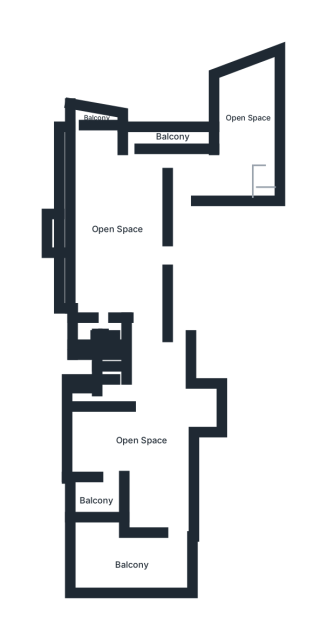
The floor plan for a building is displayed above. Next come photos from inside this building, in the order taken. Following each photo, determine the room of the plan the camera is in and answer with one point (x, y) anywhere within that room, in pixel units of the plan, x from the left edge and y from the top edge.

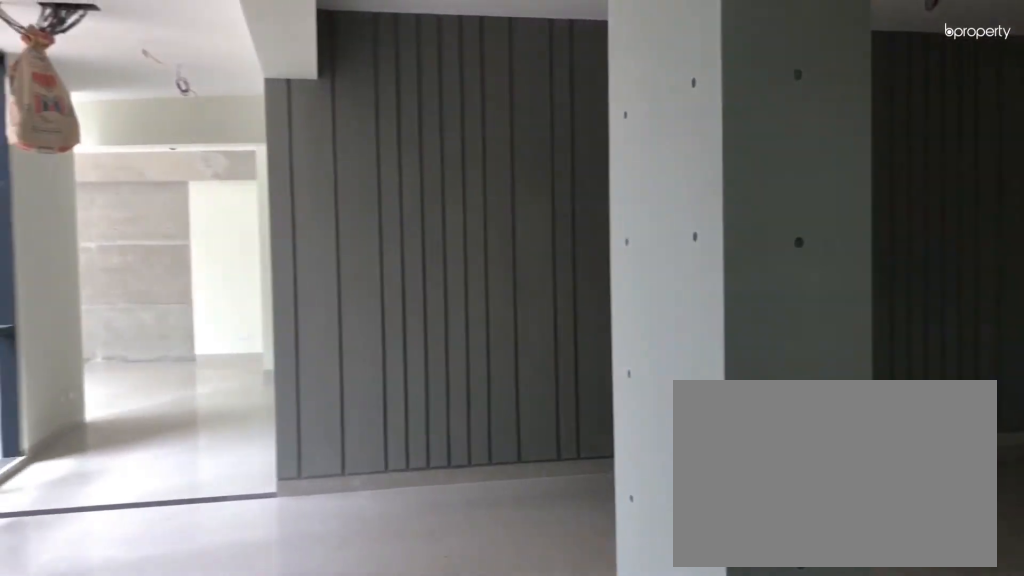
(122, 235)
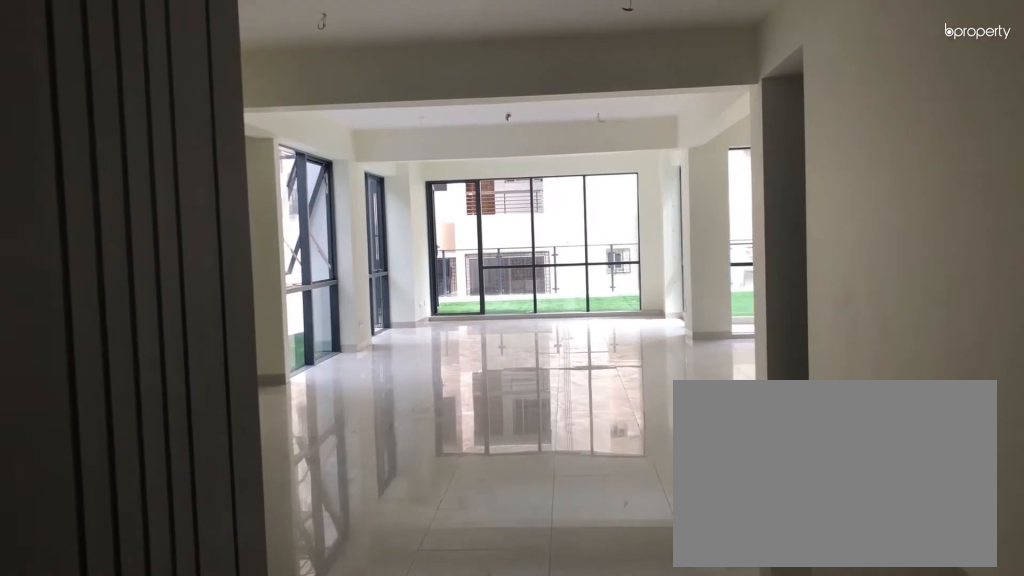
(139, 436)
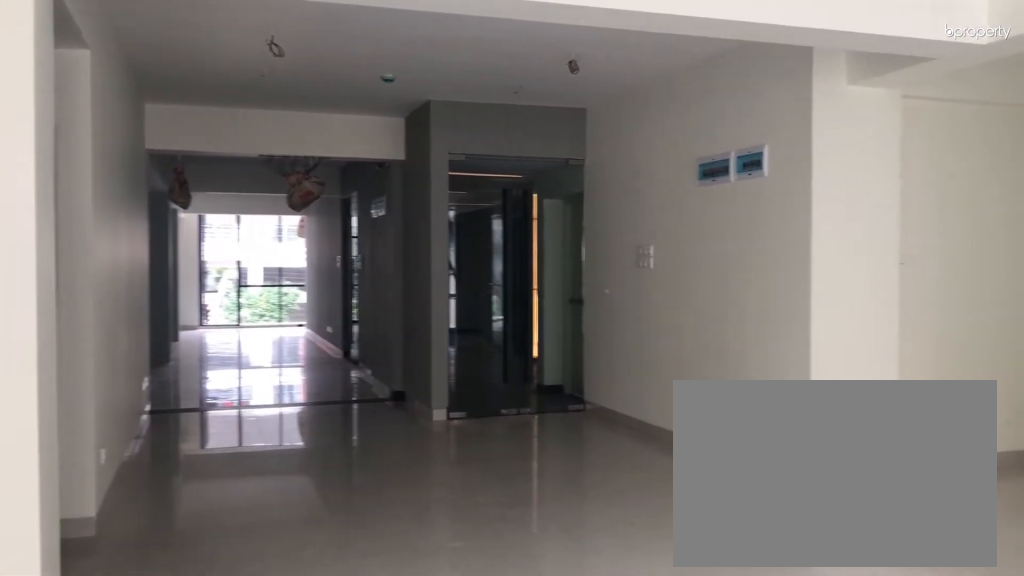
(138, 436)
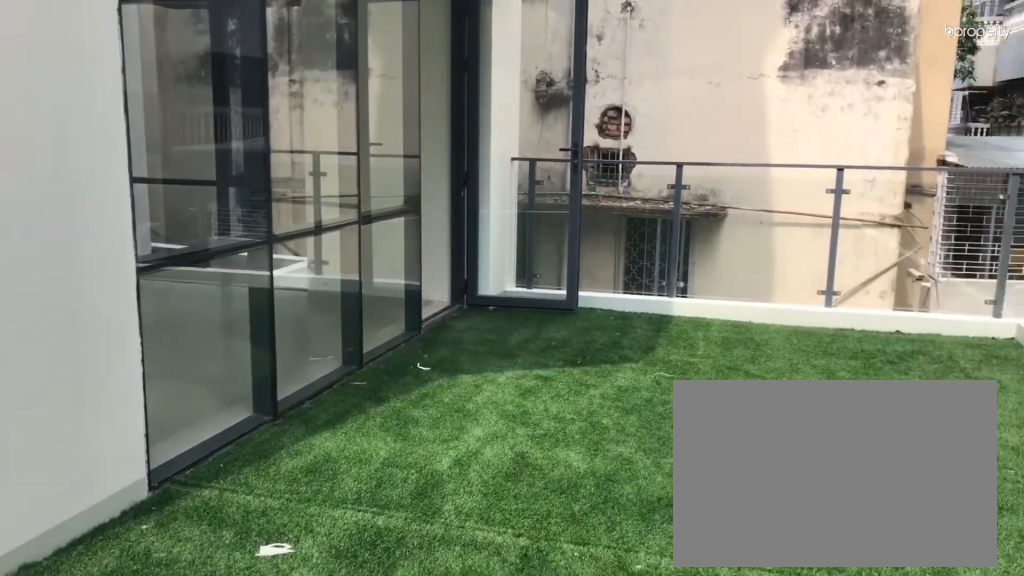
(126, 569)
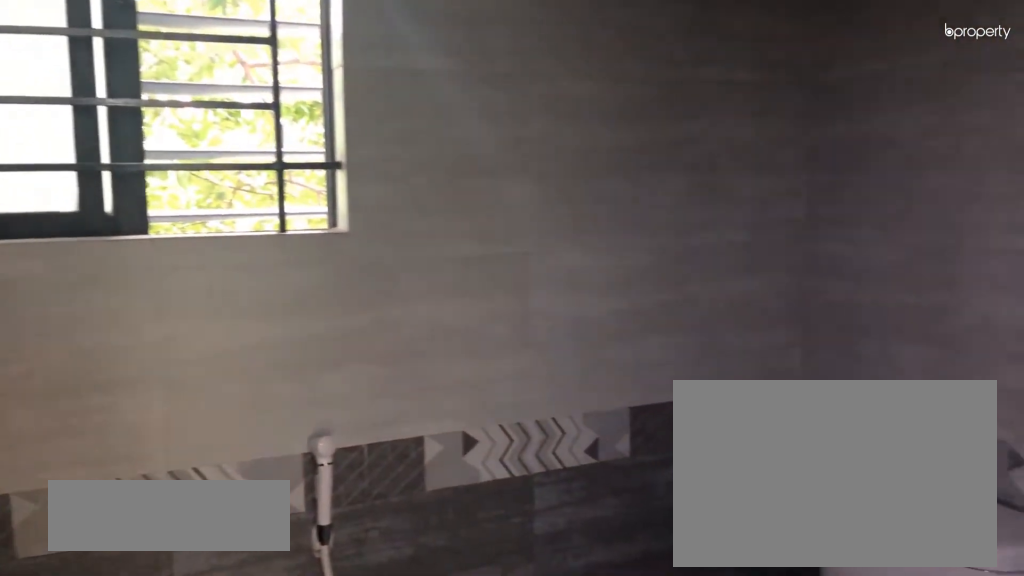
(82, 392)
